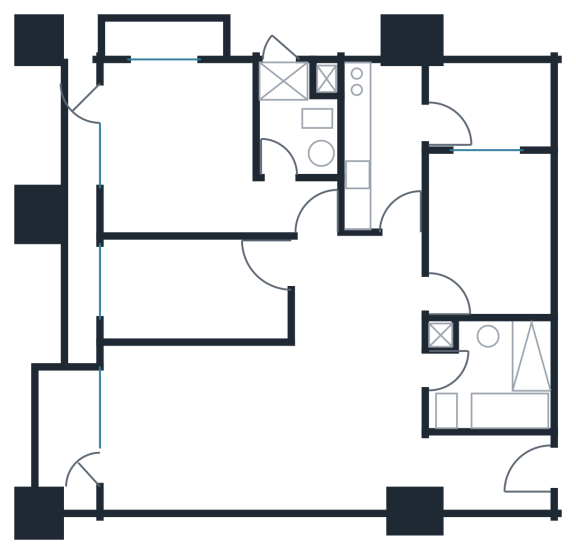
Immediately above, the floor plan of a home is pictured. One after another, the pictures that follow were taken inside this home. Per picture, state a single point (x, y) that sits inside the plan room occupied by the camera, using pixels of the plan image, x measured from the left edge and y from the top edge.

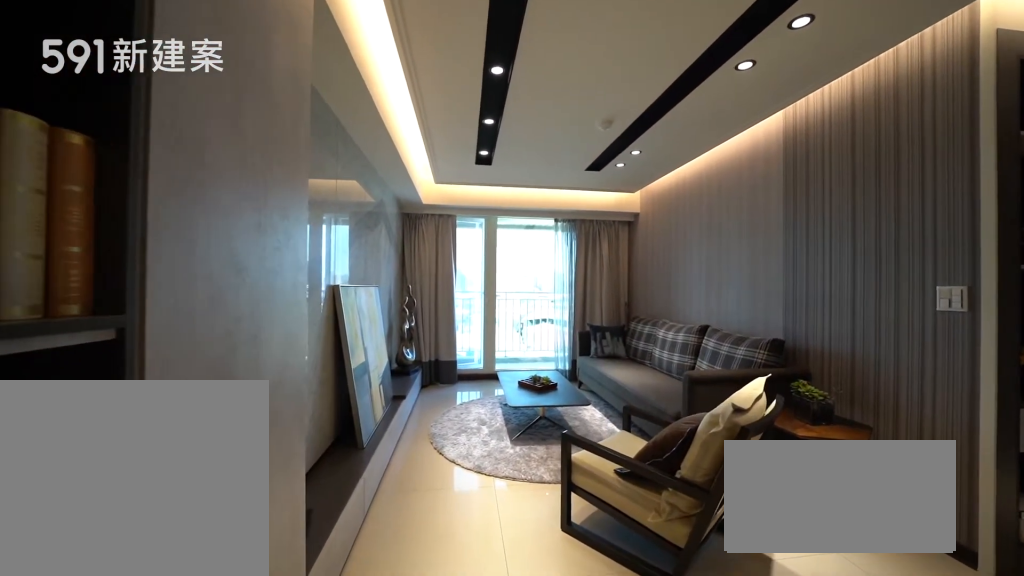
(195, 424)
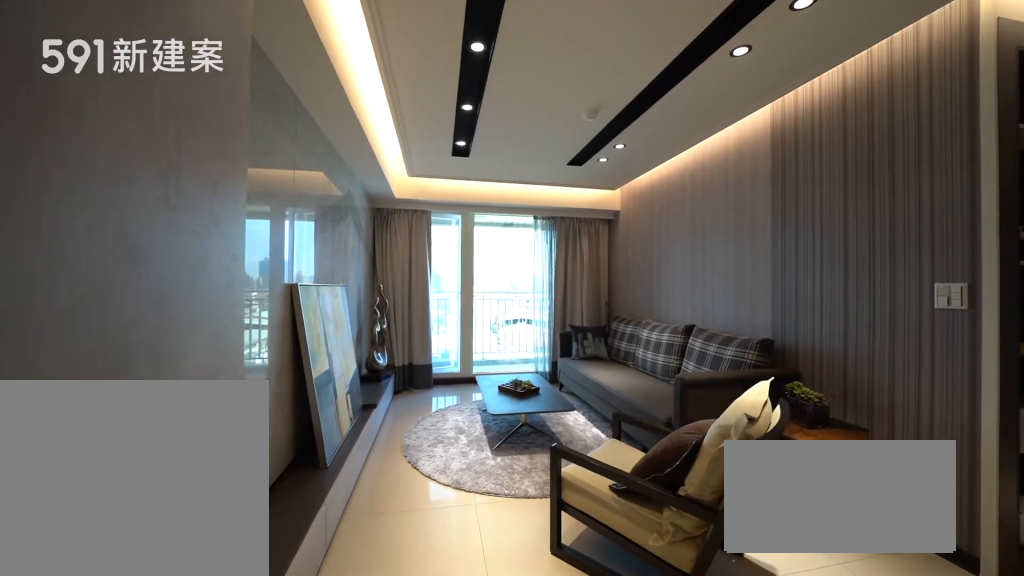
(195, 424)
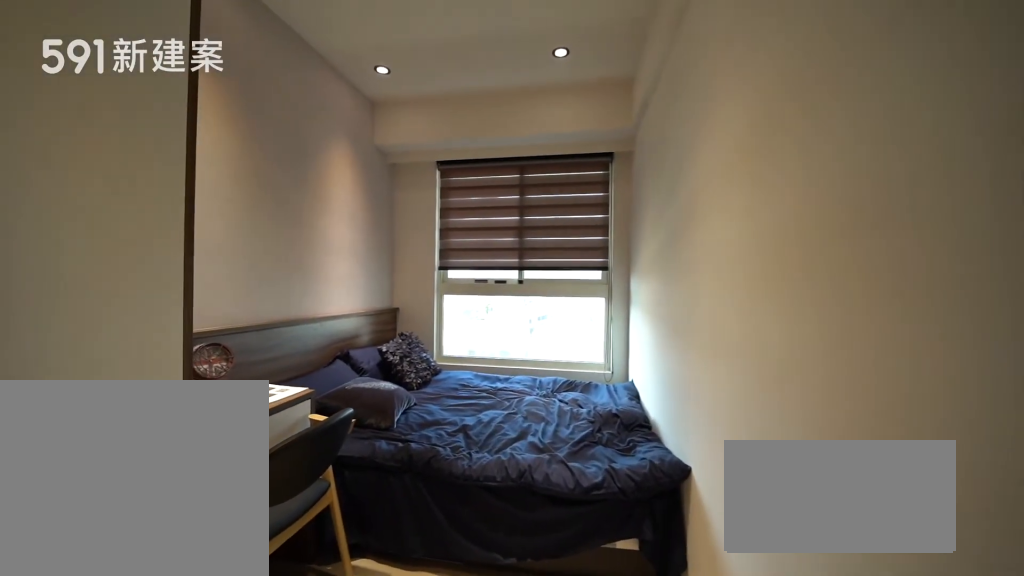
(192, 290)
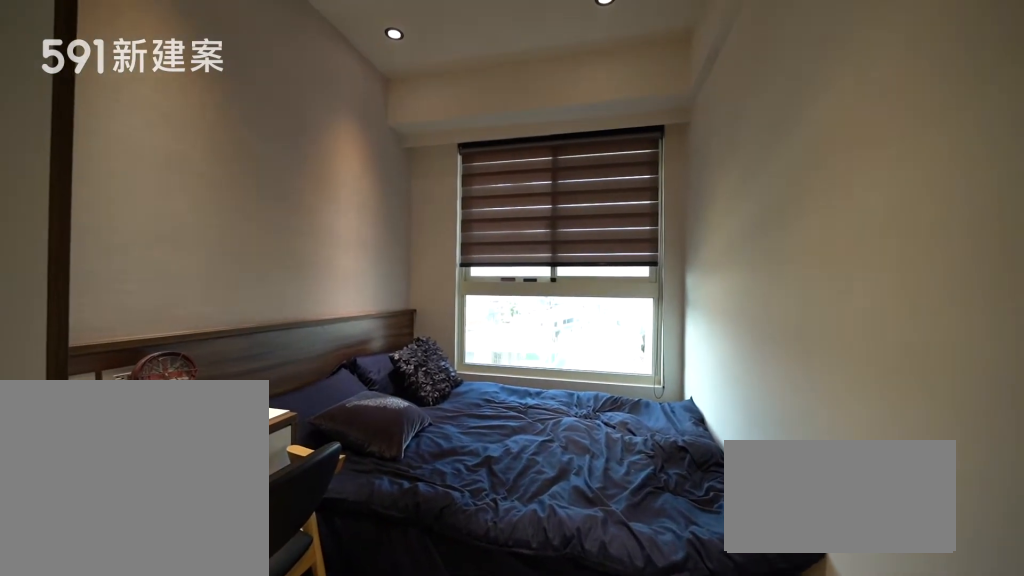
(192, 290)
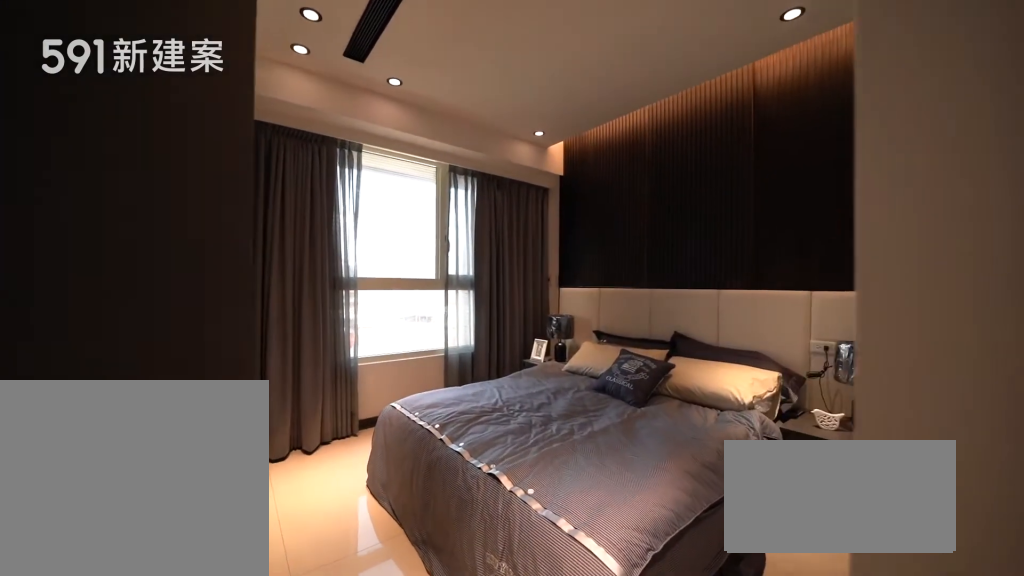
(193, 153)
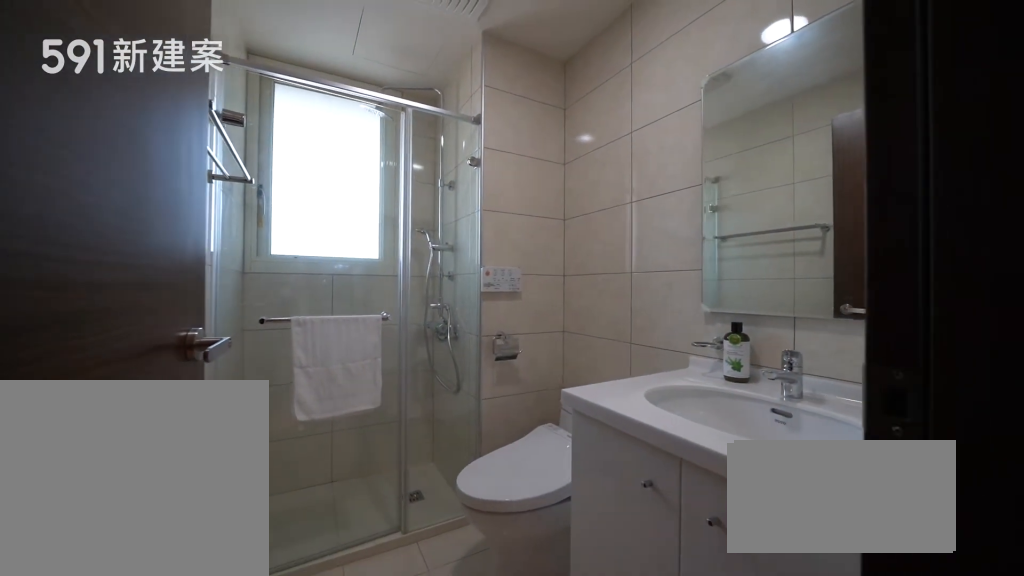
(298, 114)
